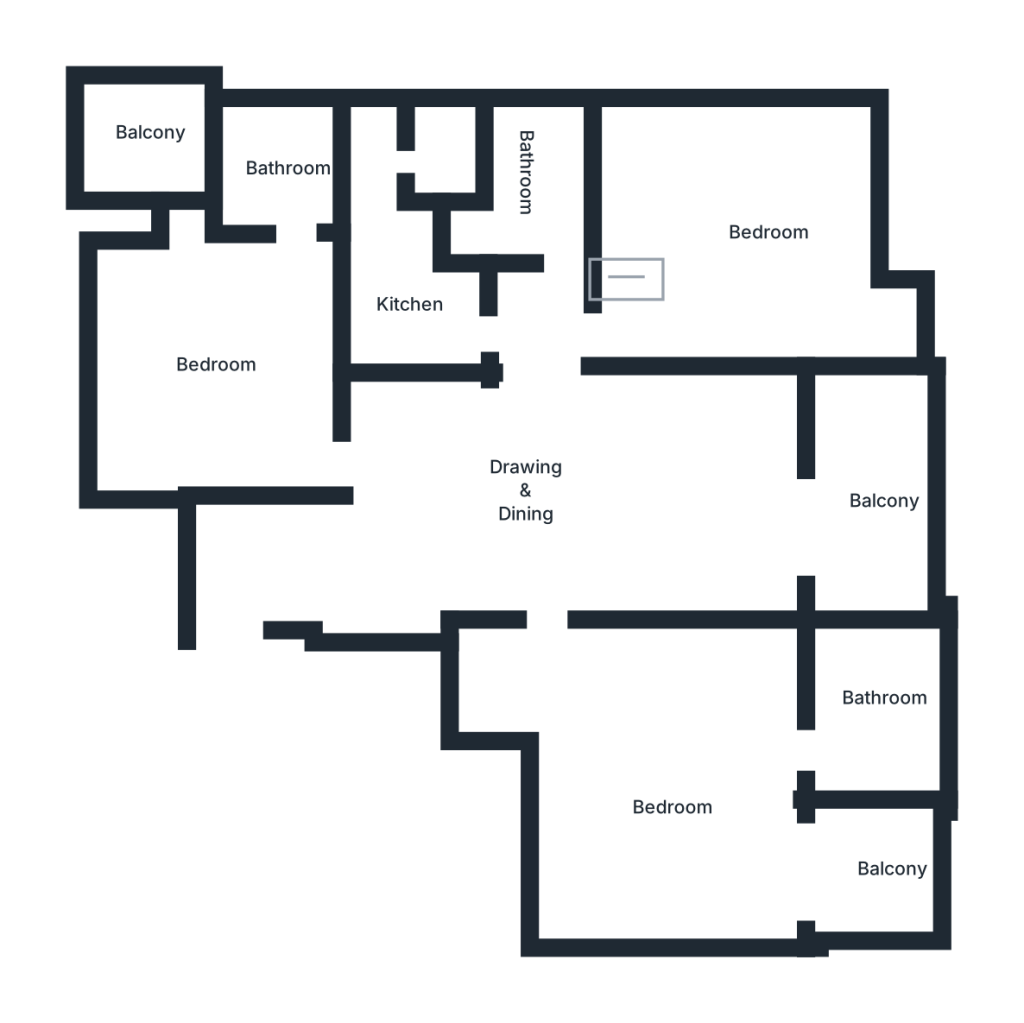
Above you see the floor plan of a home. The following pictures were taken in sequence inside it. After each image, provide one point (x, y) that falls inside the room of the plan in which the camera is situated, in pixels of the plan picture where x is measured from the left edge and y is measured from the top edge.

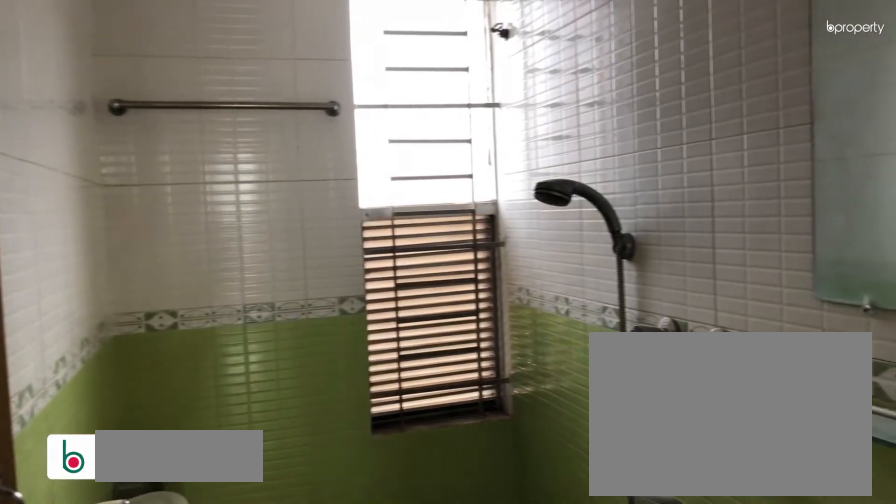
(533, 162)
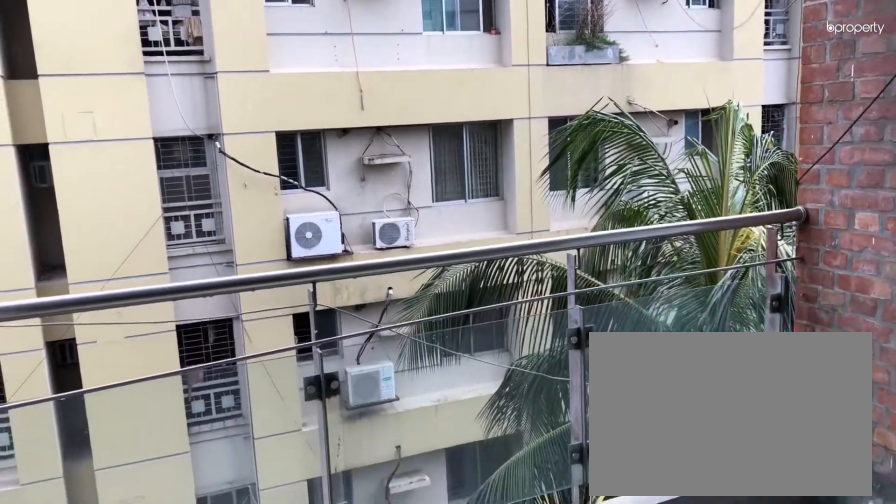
(885, 491)
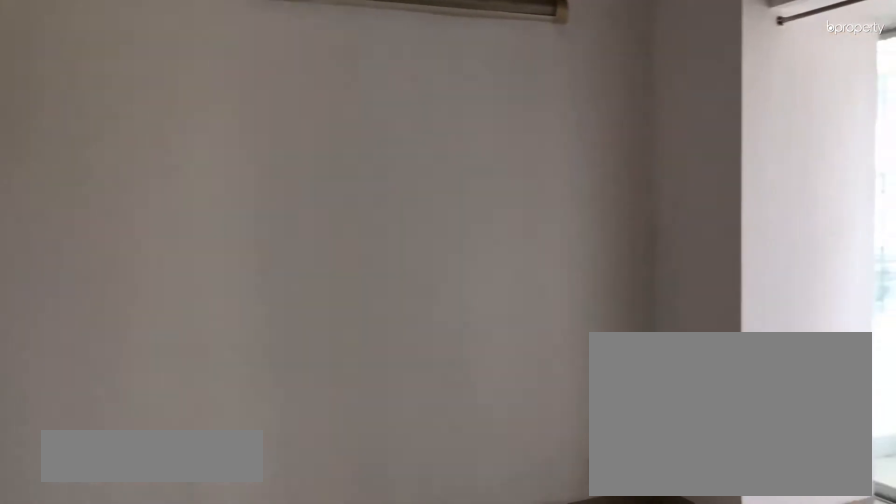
(225, 359)
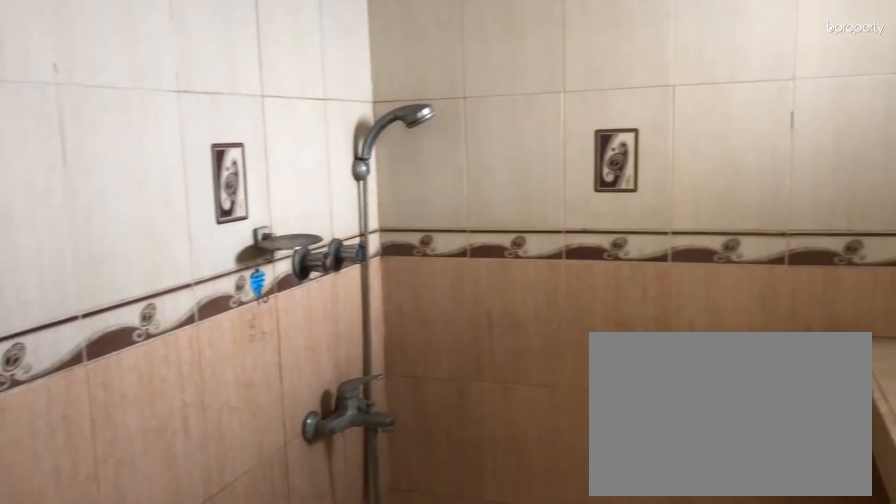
(884, 699)
